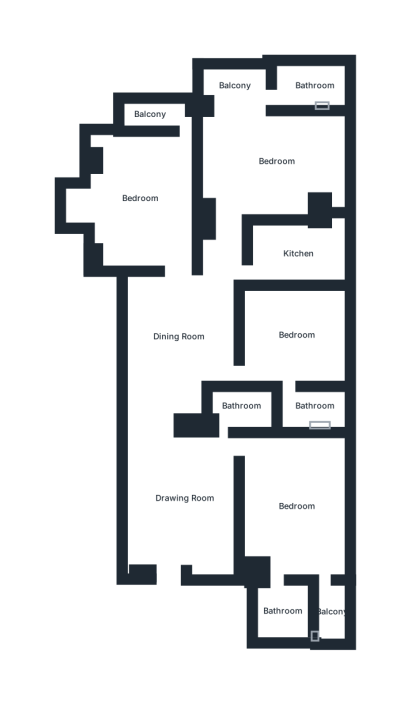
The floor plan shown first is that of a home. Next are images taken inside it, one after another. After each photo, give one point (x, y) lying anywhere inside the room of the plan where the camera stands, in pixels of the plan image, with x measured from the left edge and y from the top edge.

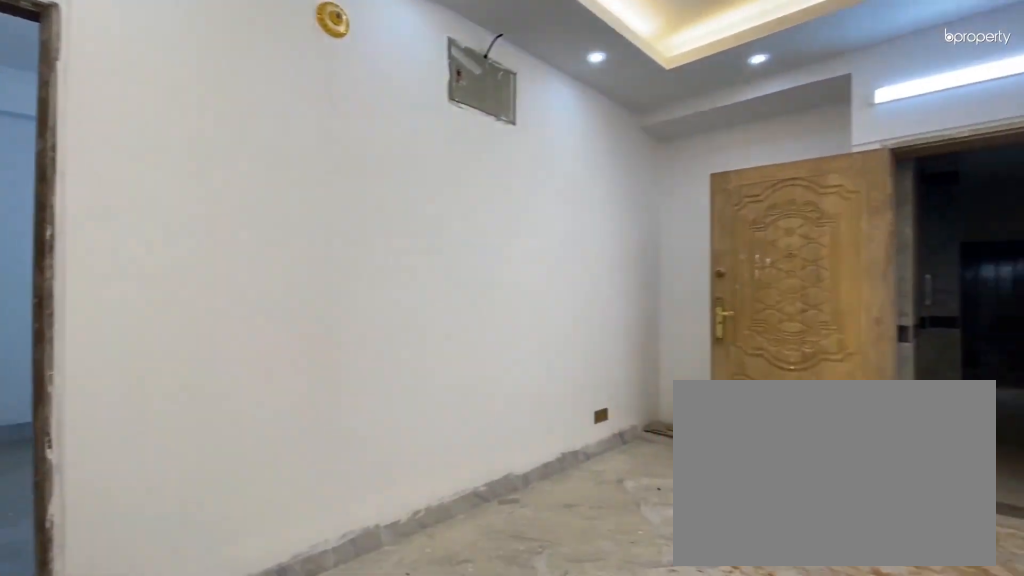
(182, 499)
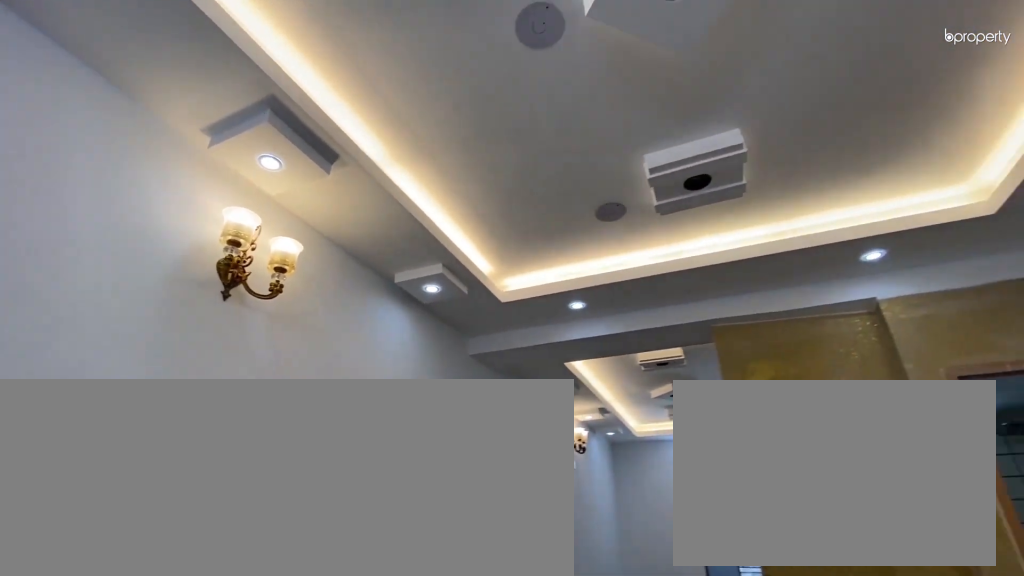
(182, 499)
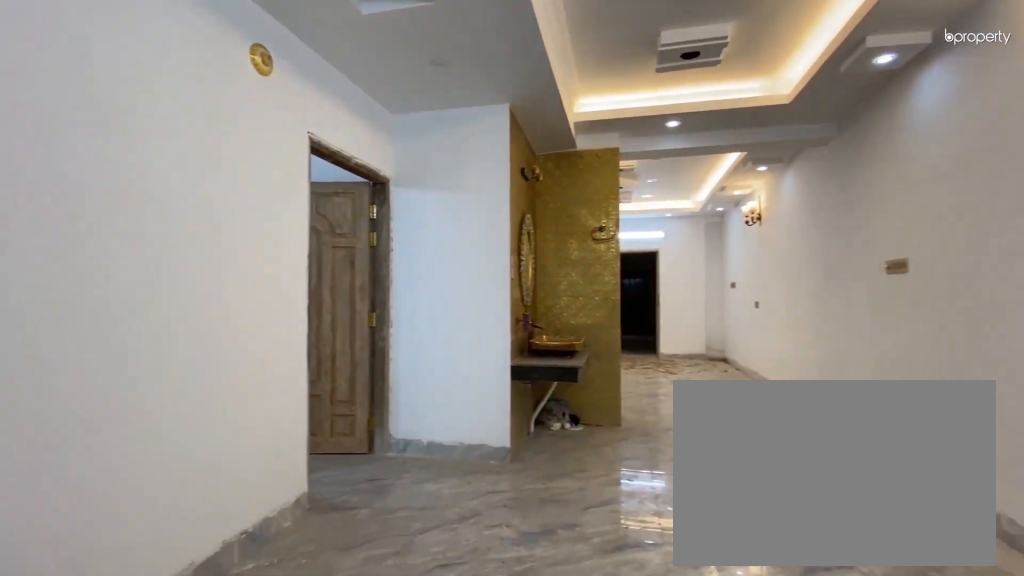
(177, 336)
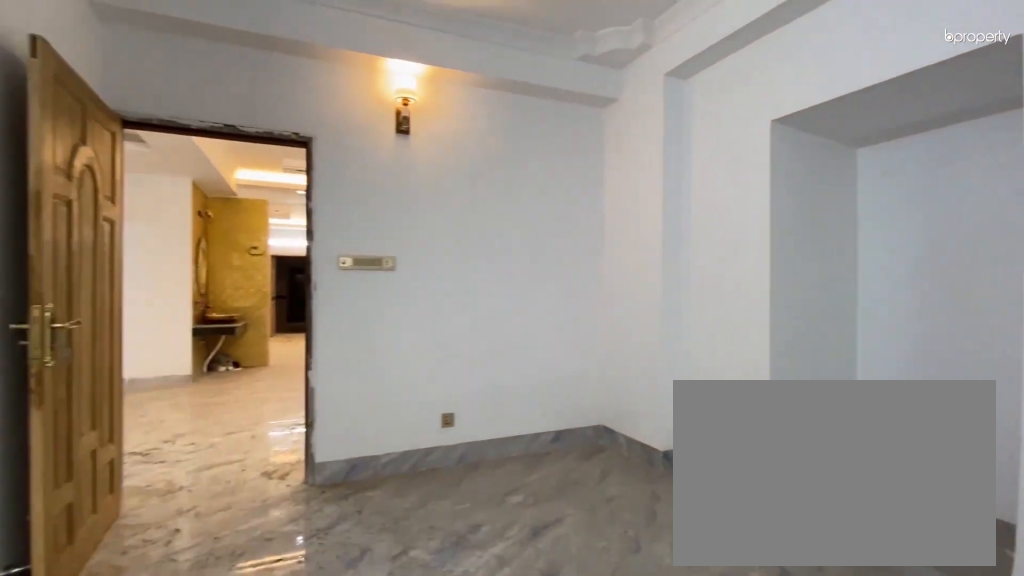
(141, 200)
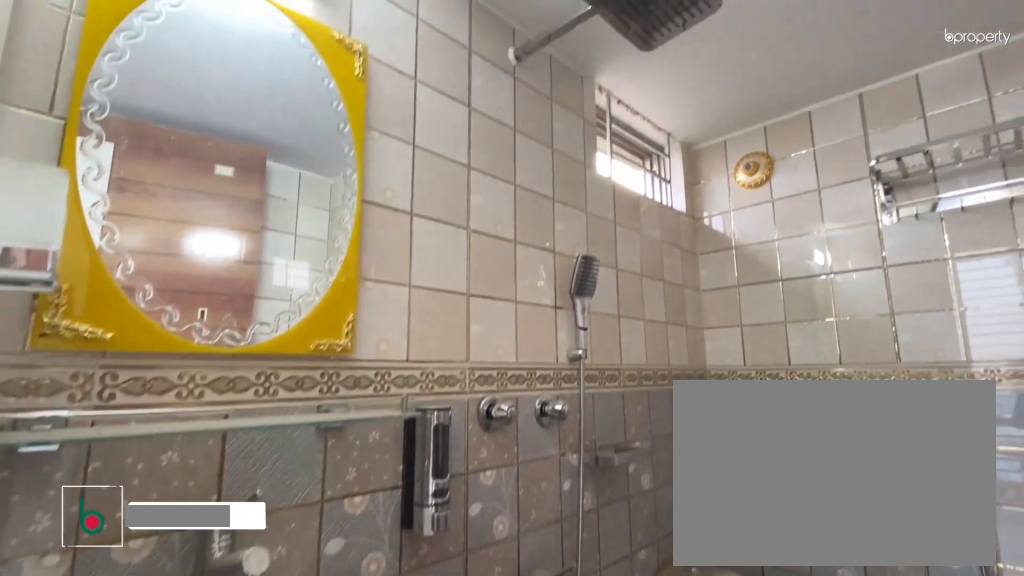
(312, 84)
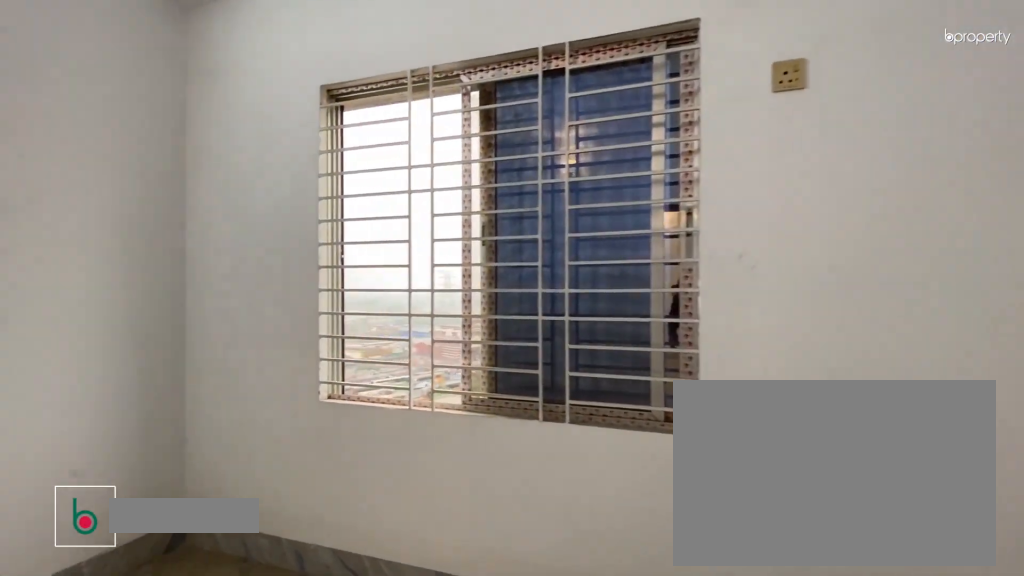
(297, 337)
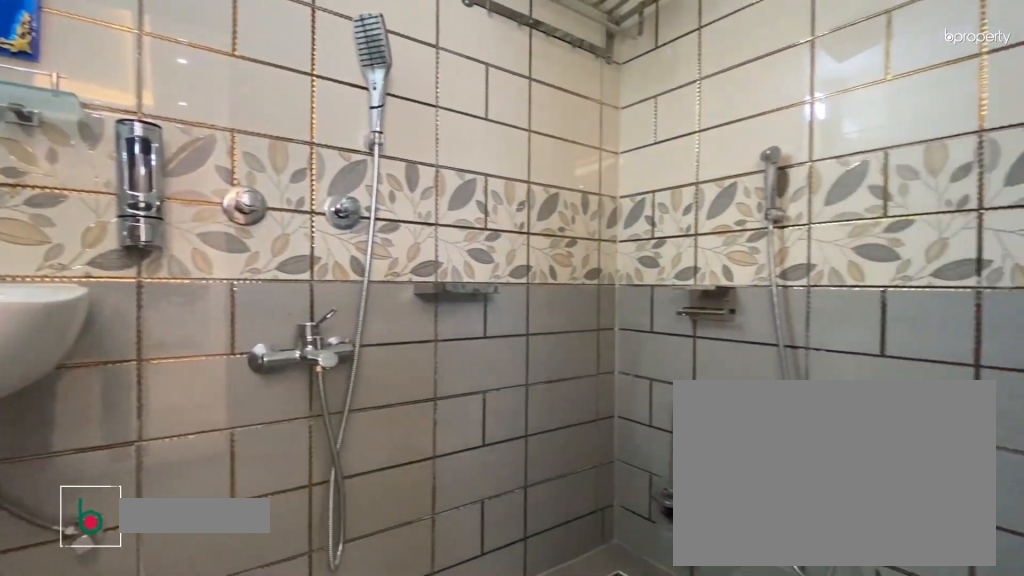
(242, 406)
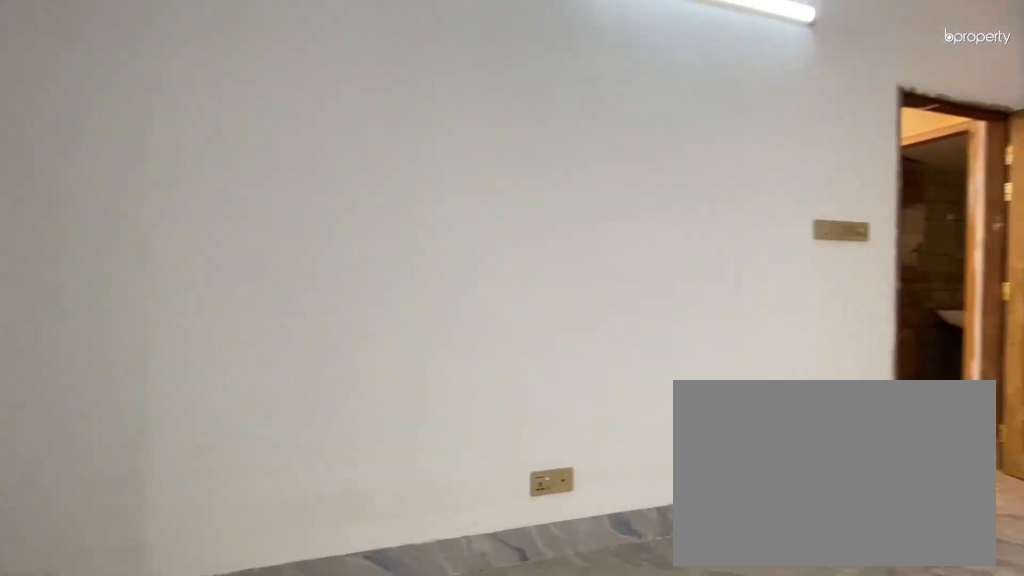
(297, 507)
